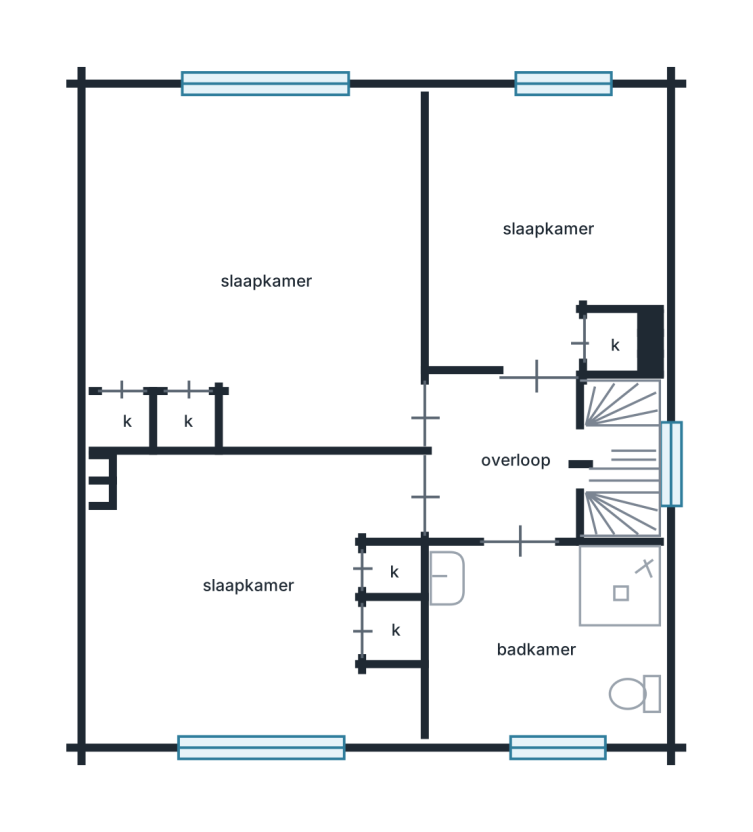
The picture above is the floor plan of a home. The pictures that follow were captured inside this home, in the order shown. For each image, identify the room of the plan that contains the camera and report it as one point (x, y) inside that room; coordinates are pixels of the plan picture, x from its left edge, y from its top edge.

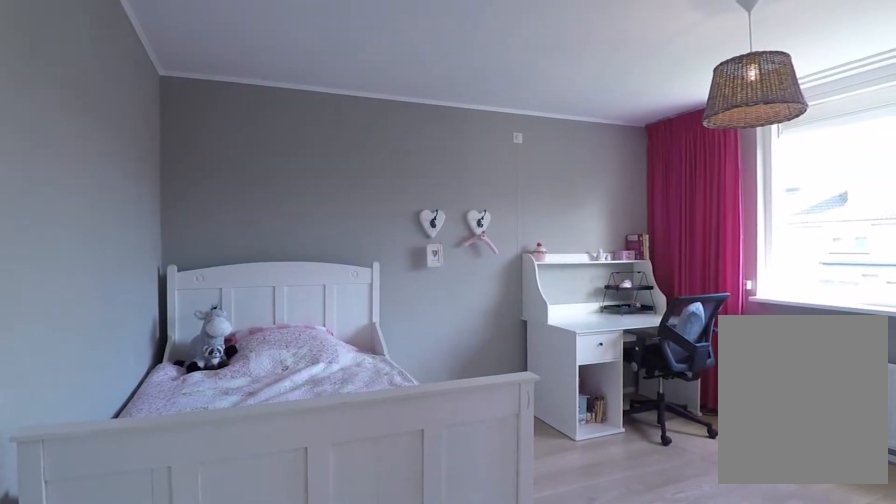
(256, 268)
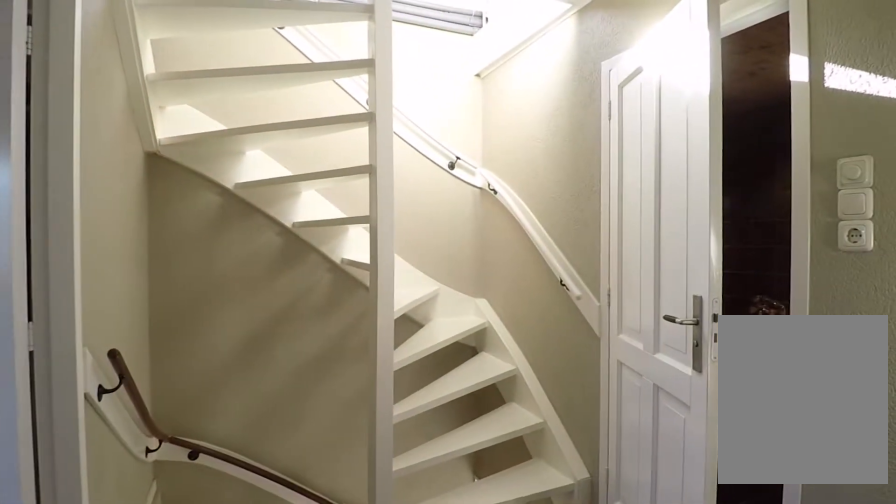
(544, 459)
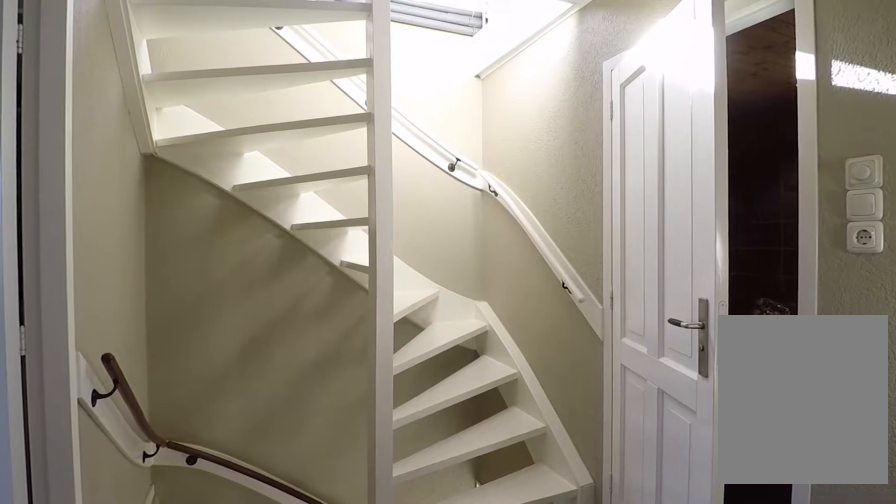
(544, 459)
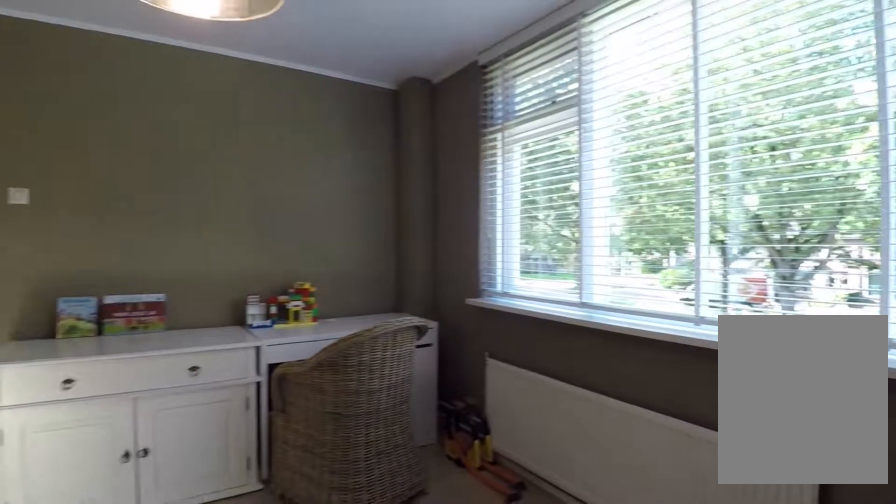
(254, 598)
